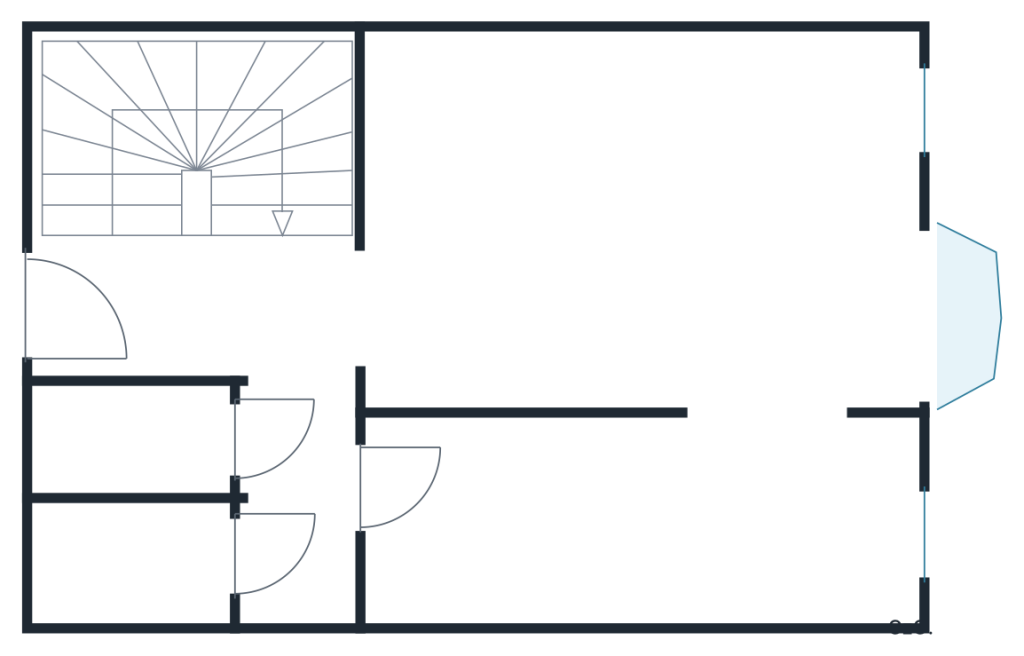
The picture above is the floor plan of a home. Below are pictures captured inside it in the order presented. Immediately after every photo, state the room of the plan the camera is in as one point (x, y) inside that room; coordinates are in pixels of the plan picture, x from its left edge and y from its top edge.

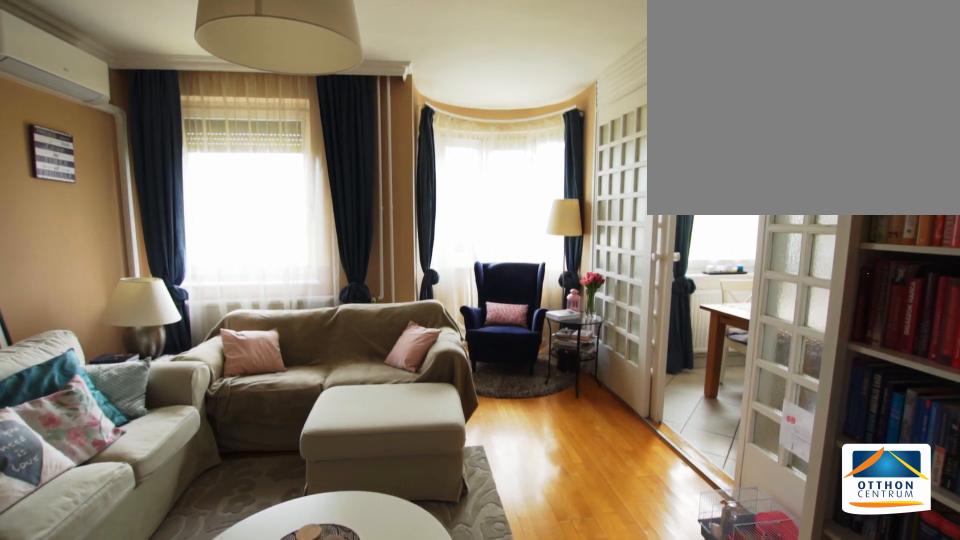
(652, 228)
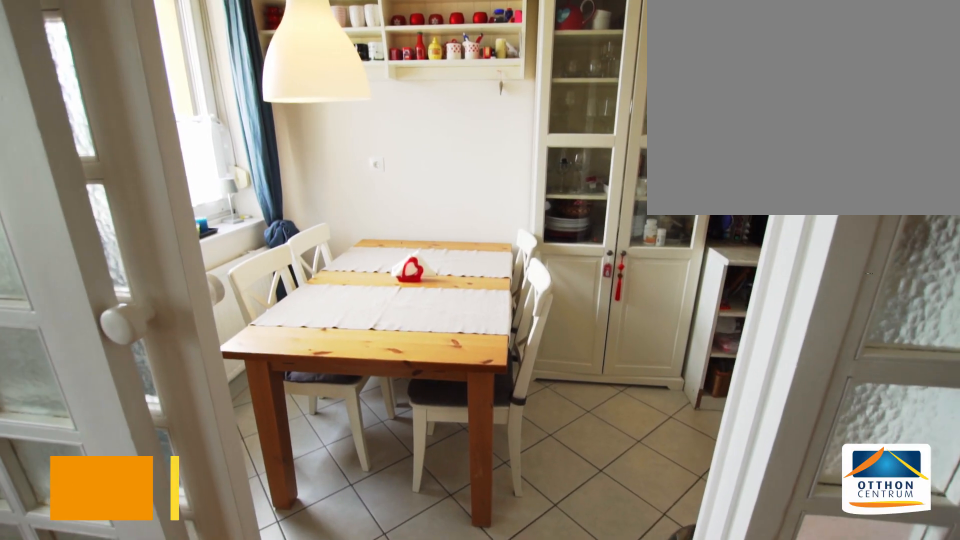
(652, 529)
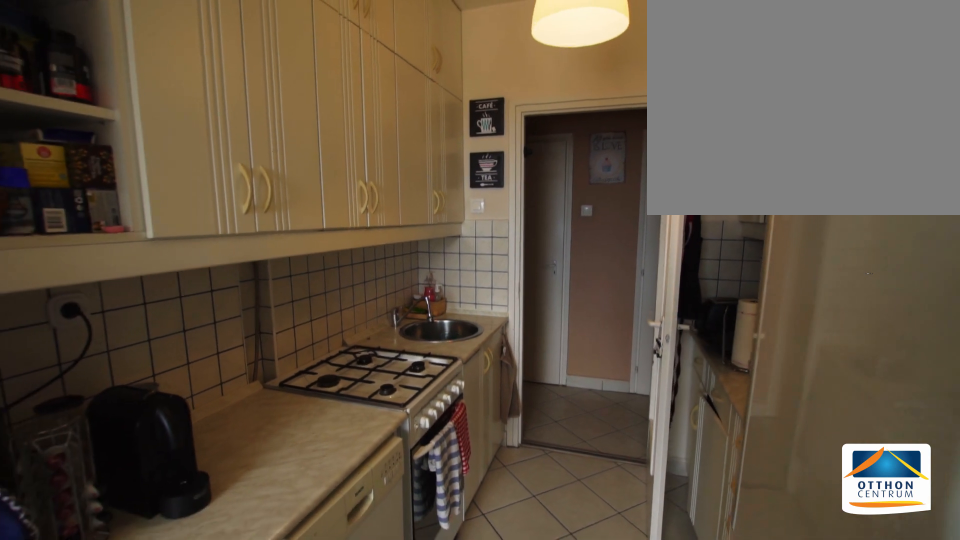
(653, 528)
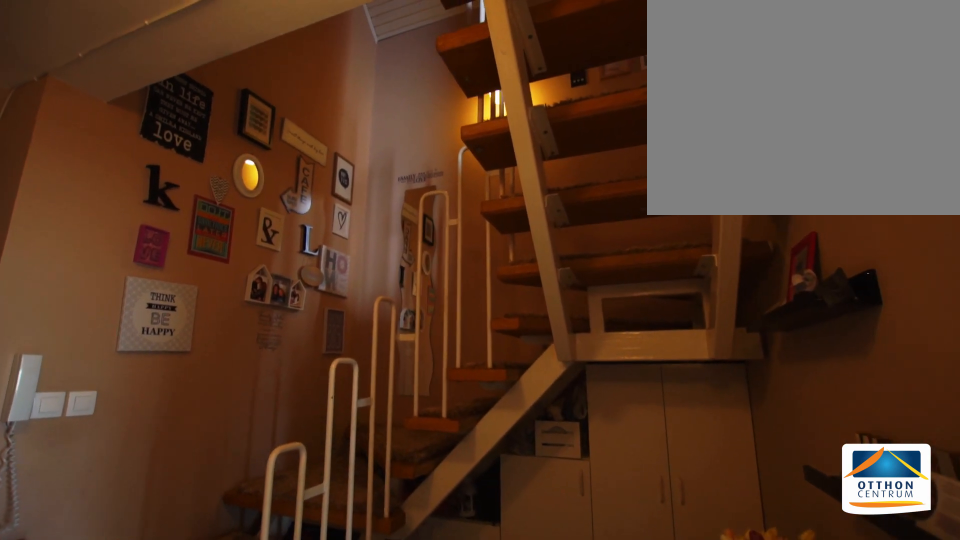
(291, 336)
